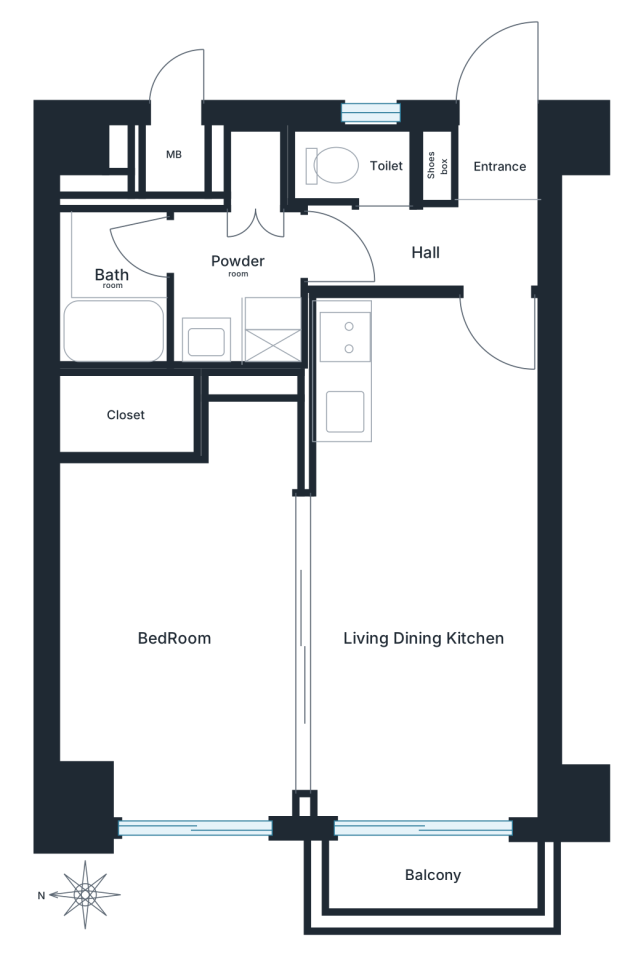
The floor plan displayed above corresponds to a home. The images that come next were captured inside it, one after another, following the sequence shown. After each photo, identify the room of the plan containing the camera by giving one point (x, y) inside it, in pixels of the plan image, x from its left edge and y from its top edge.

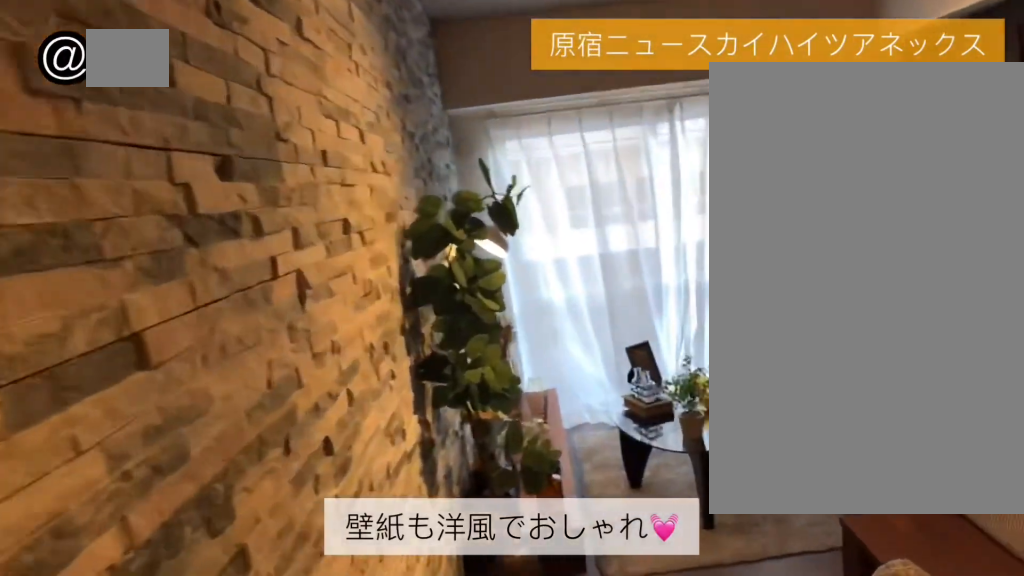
(431, 640)
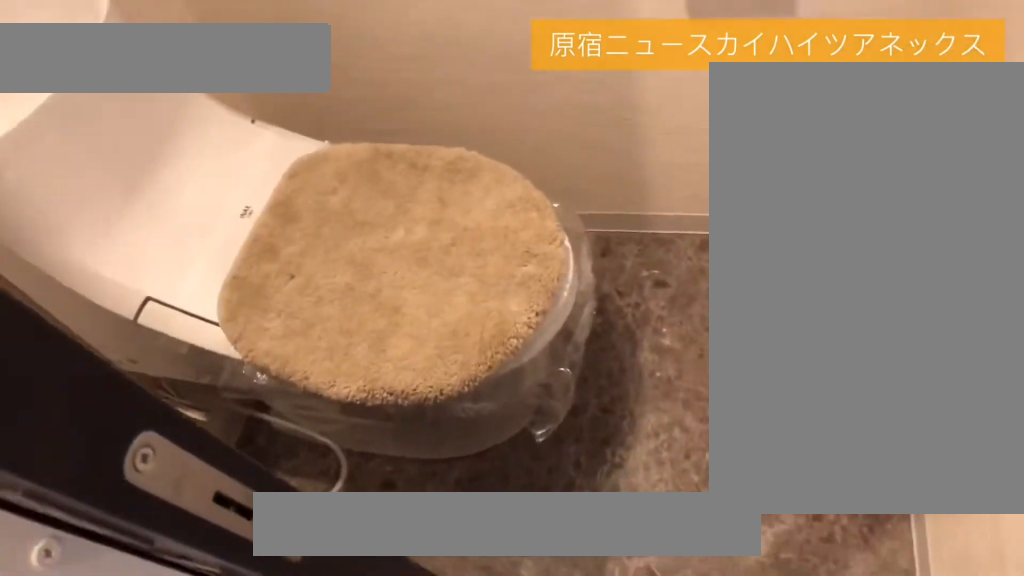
(348, 190)
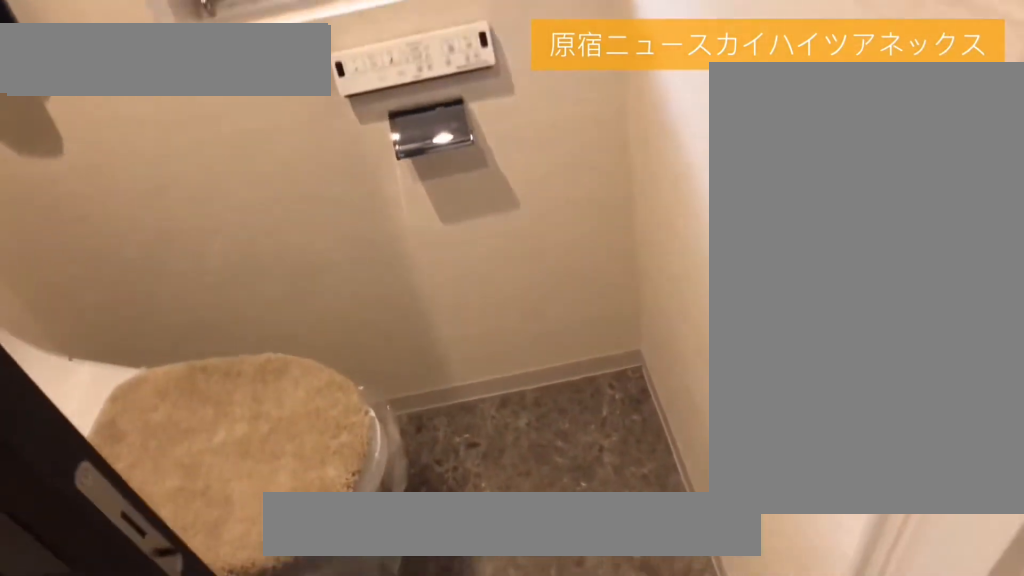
(348, 190)
